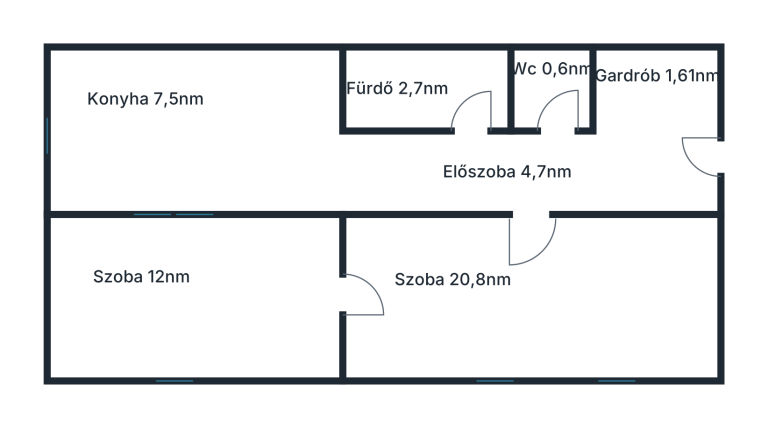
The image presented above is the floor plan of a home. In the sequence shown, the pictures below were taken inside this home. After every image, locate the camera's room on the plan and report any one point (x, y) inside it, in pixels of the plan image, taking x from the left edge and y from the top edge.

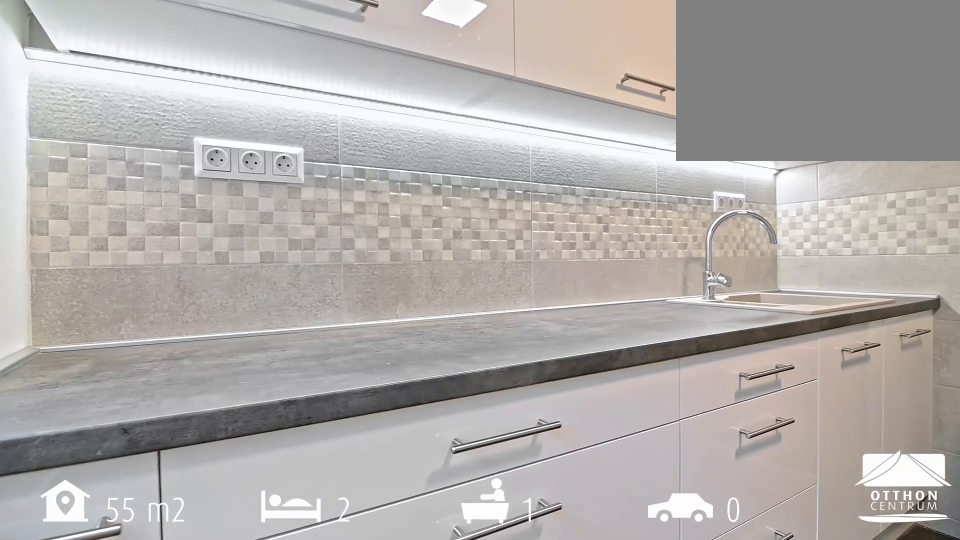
(192, 136)
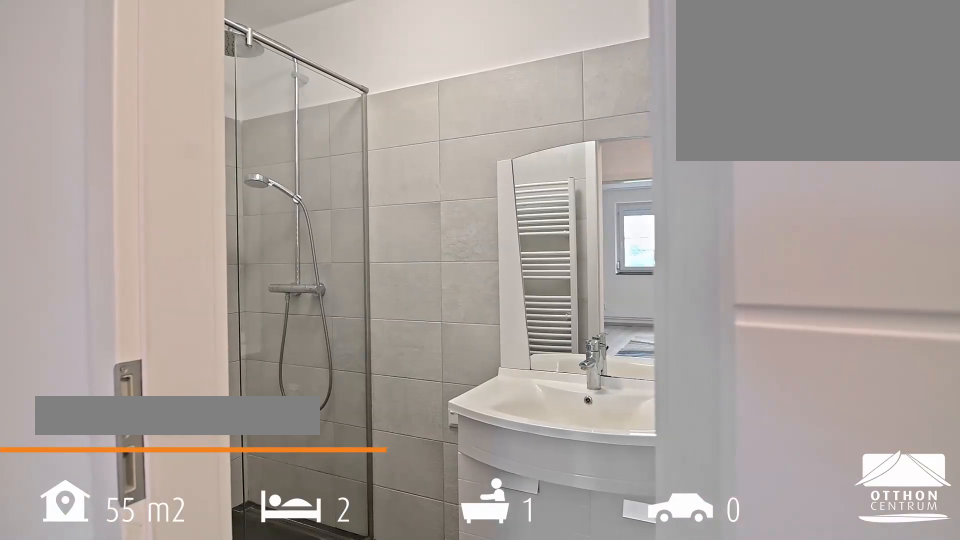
(427, 89)
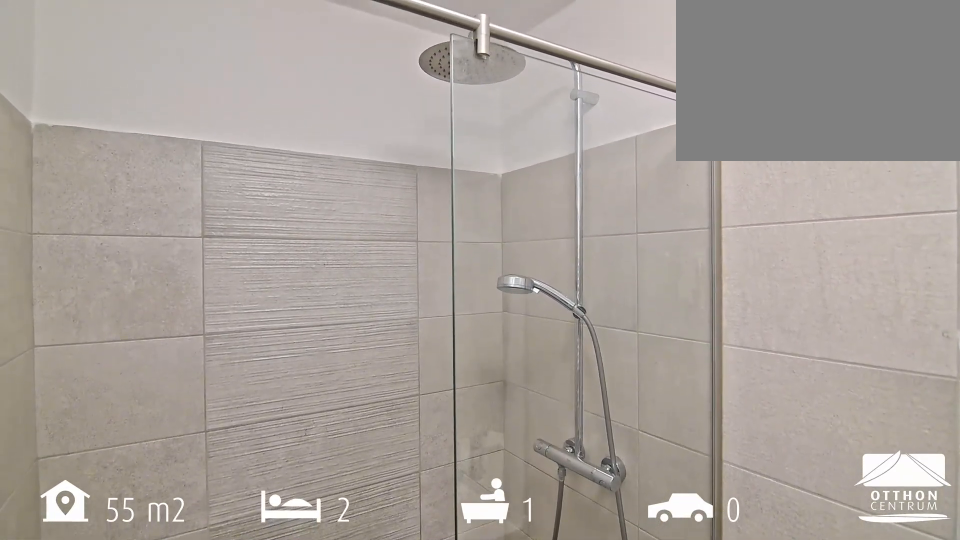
(427, 89)
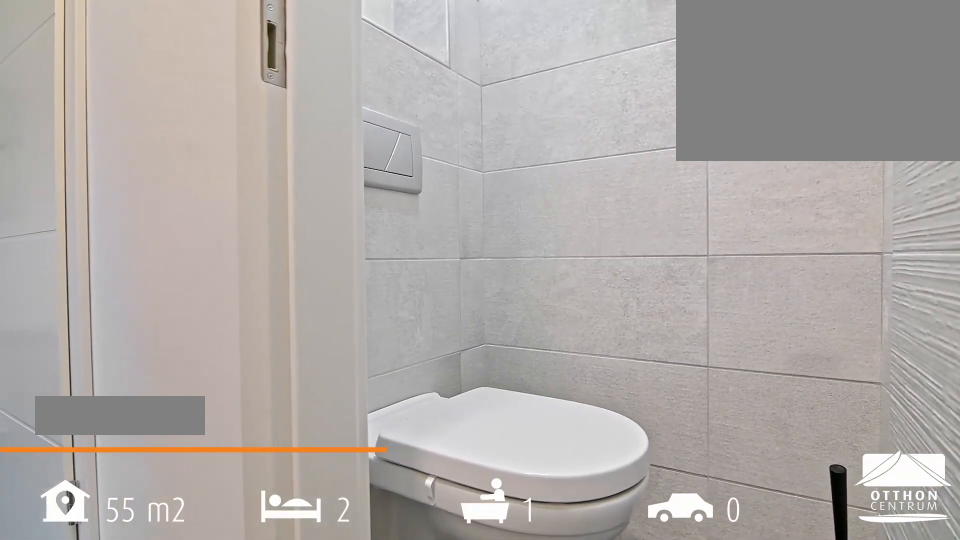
(553, 89)
